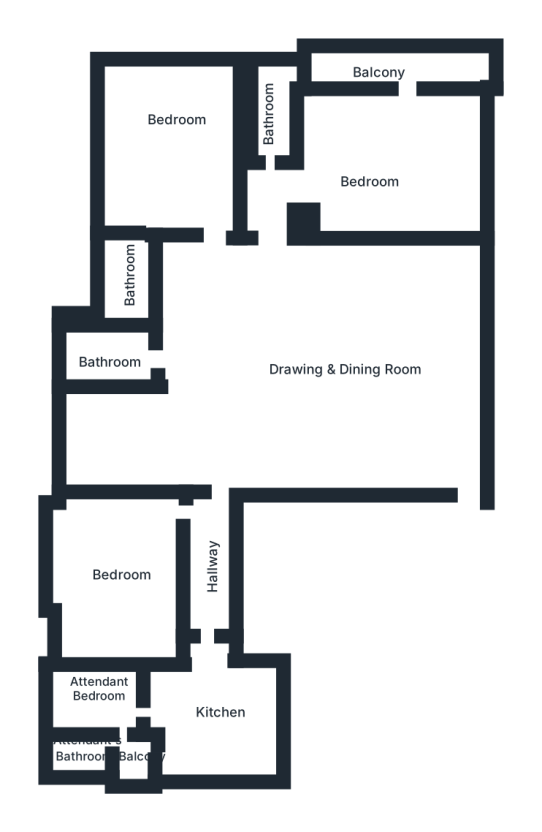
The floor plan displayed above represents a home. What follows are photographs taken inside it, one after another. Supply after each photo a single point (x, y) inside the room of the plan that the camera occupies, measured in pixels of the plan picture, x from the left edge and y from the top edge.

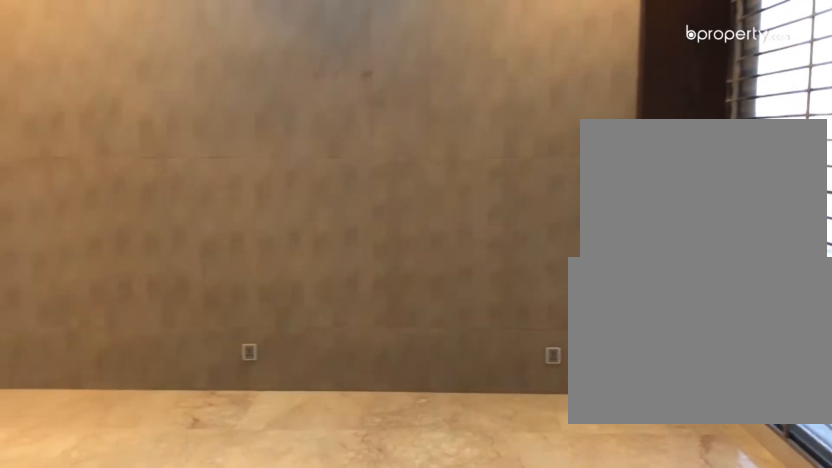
(406, 402)
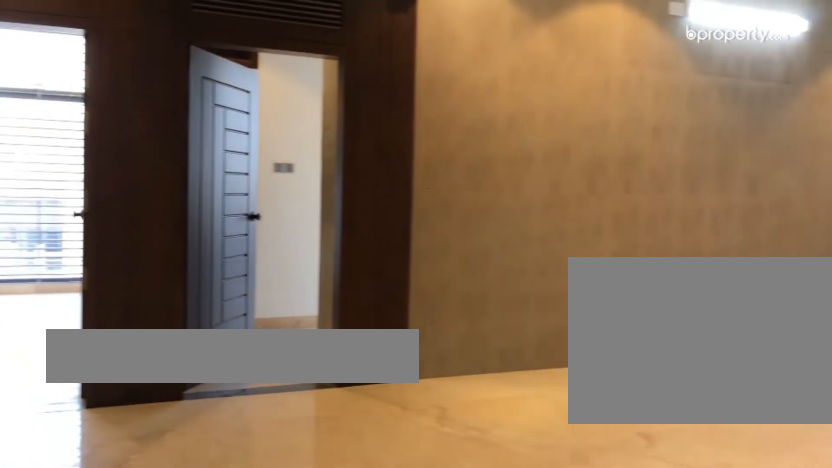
(297, 367)
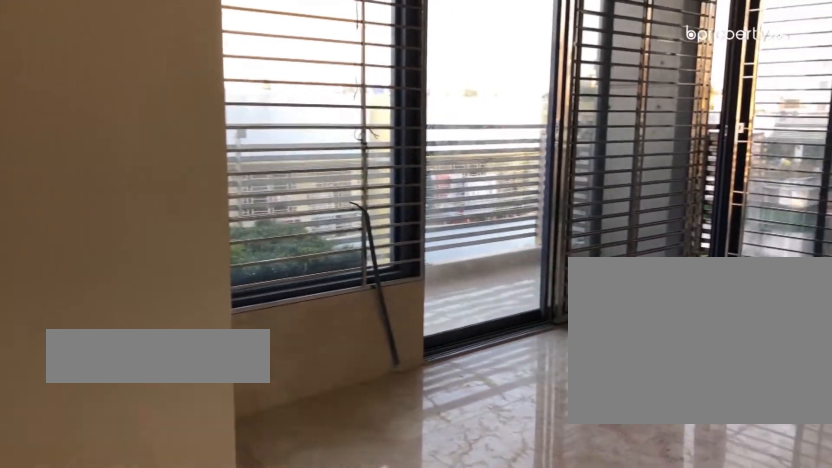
(390, 159)
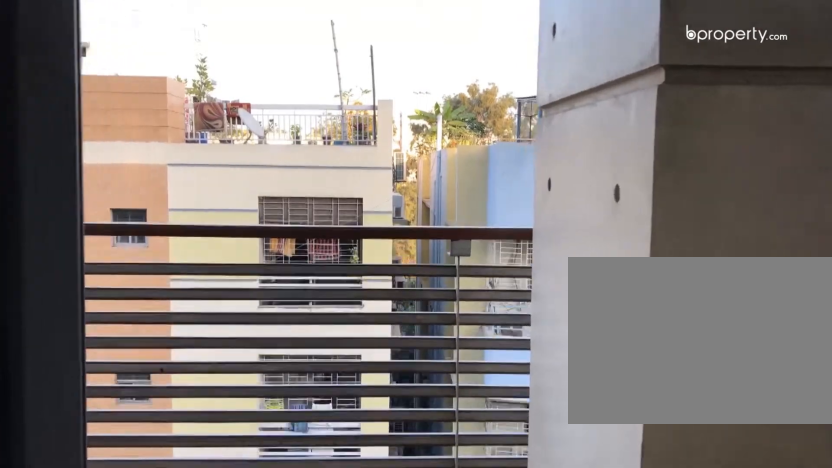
(390, 159)
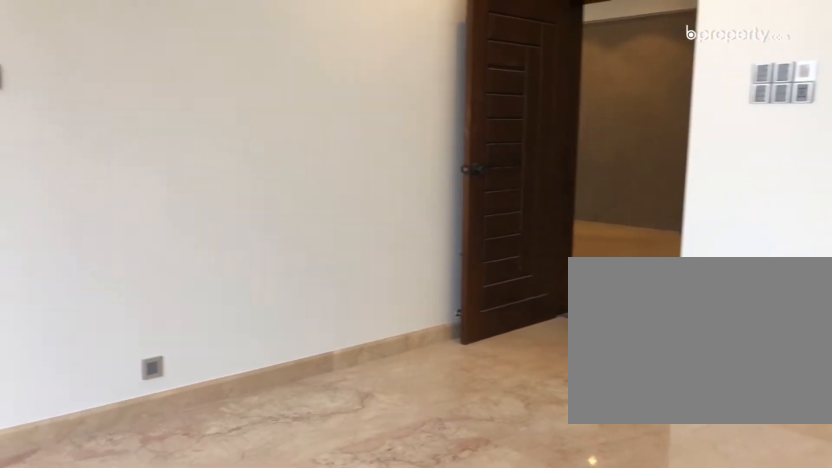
(170, 152)
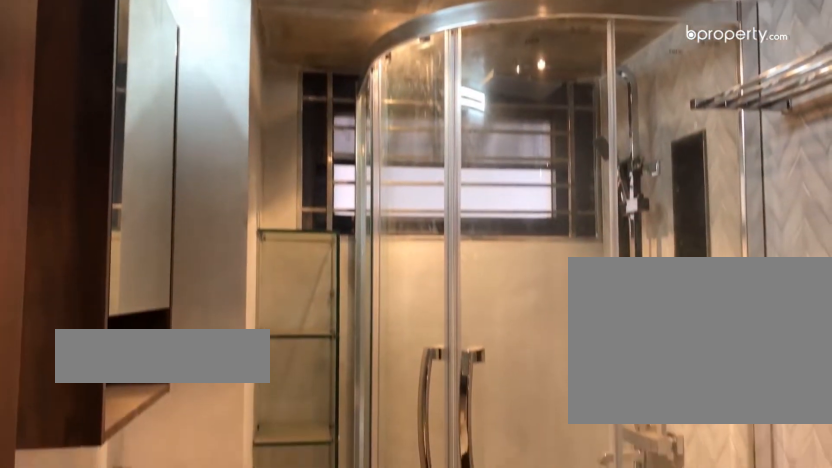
(114, 351)
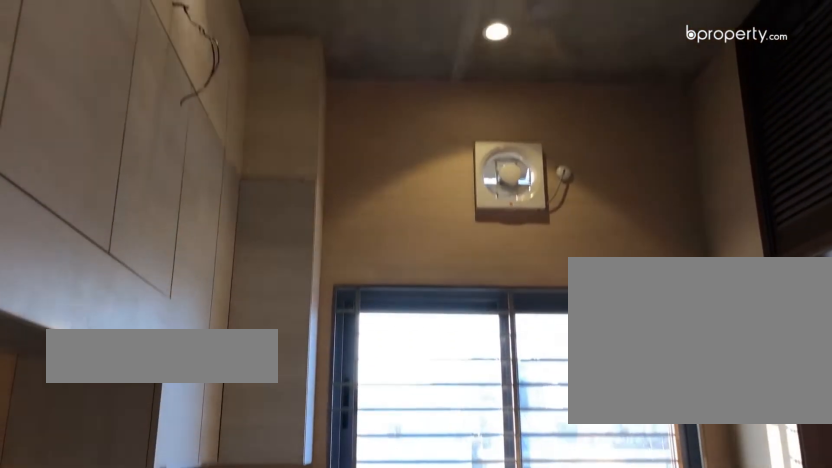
(215, 718)
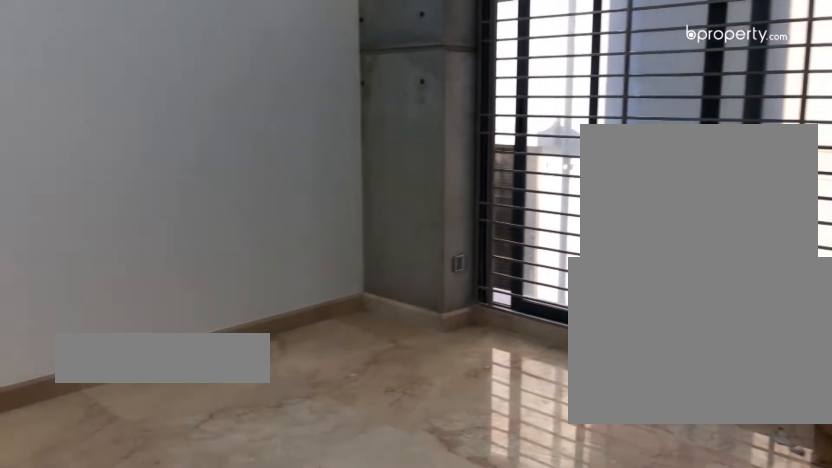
(115, 578)
